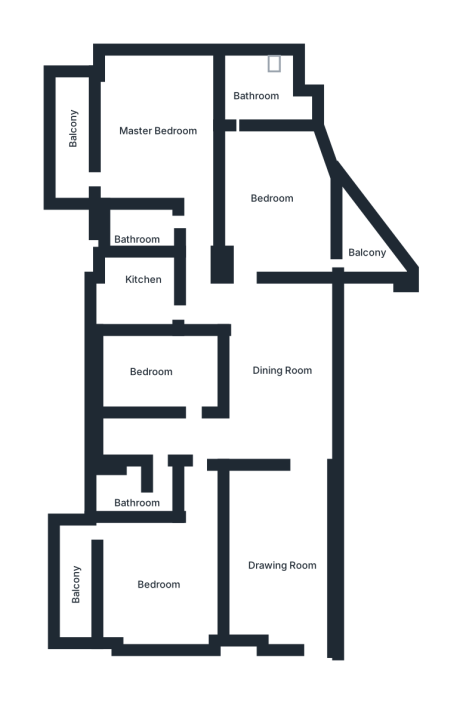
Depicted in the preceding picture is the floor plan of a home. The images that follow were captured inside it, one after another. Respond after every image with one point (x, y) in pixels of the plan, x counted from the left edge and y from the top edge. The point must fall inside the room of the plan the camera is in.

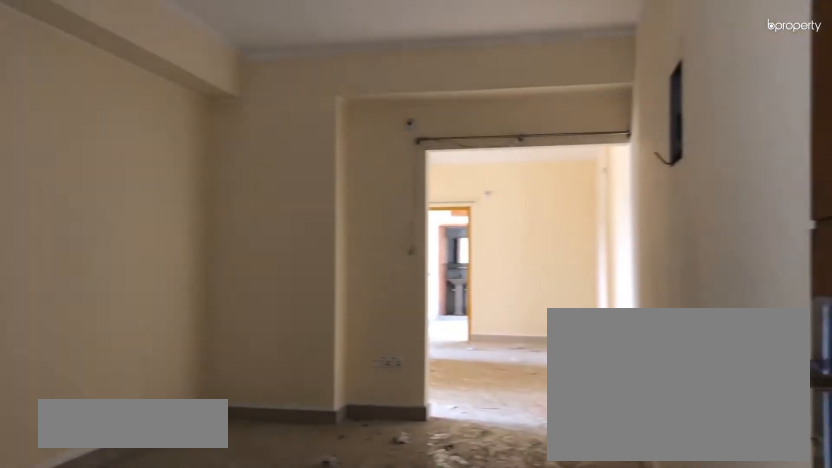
(279, 549)
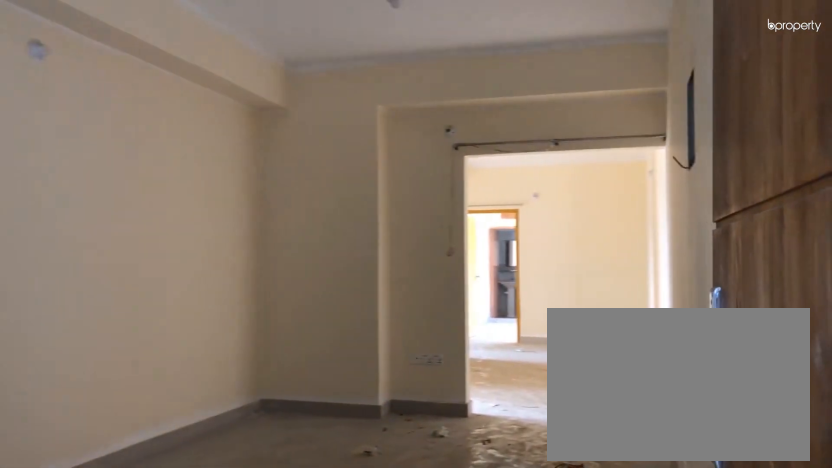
(279, 549)
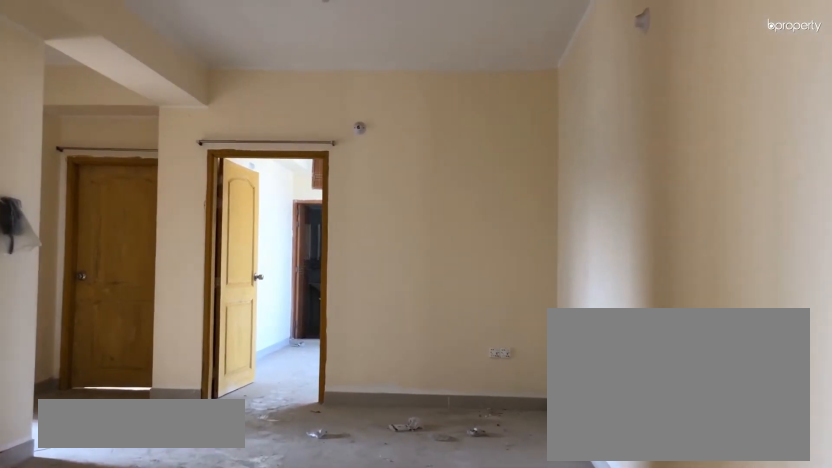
(282, 376)
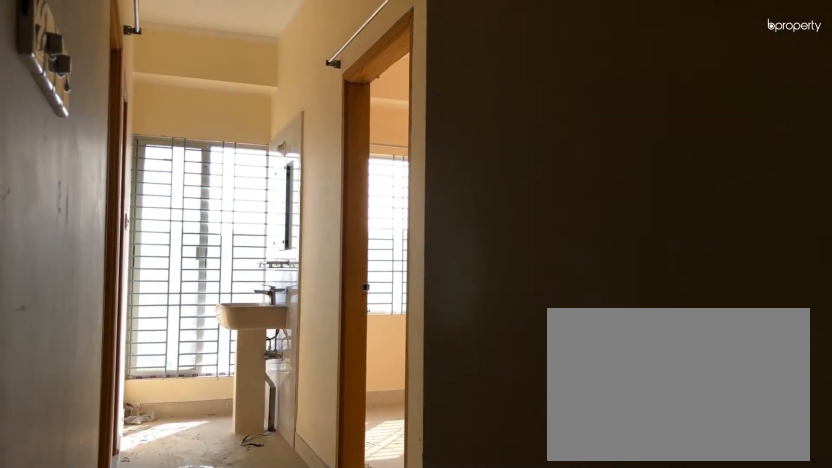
(282, 376)
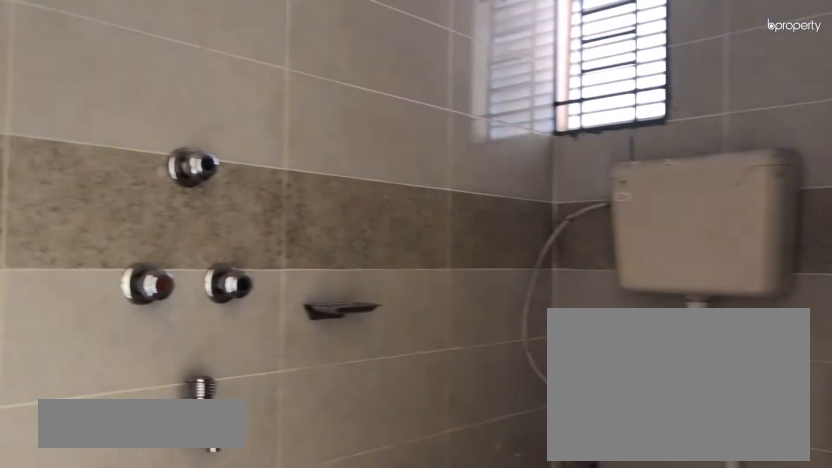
(131, 488)
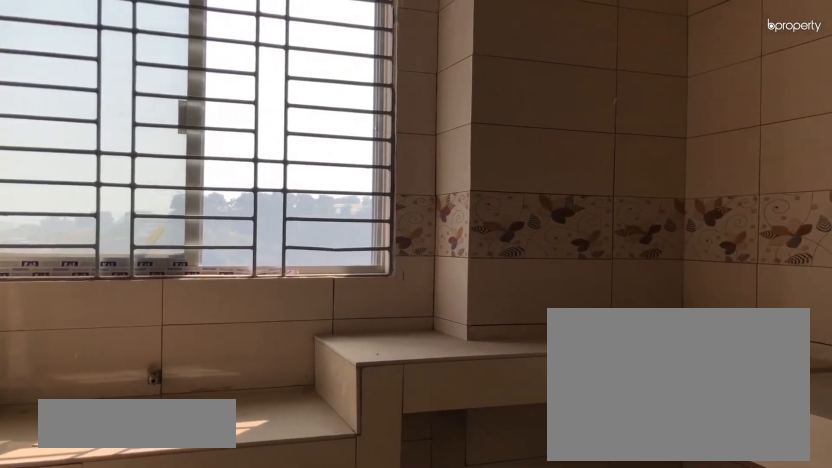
(134, 276)
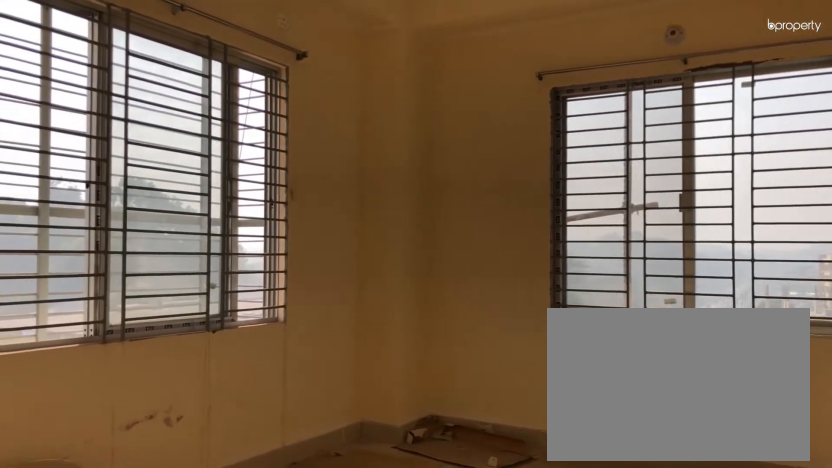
(155, 127)
